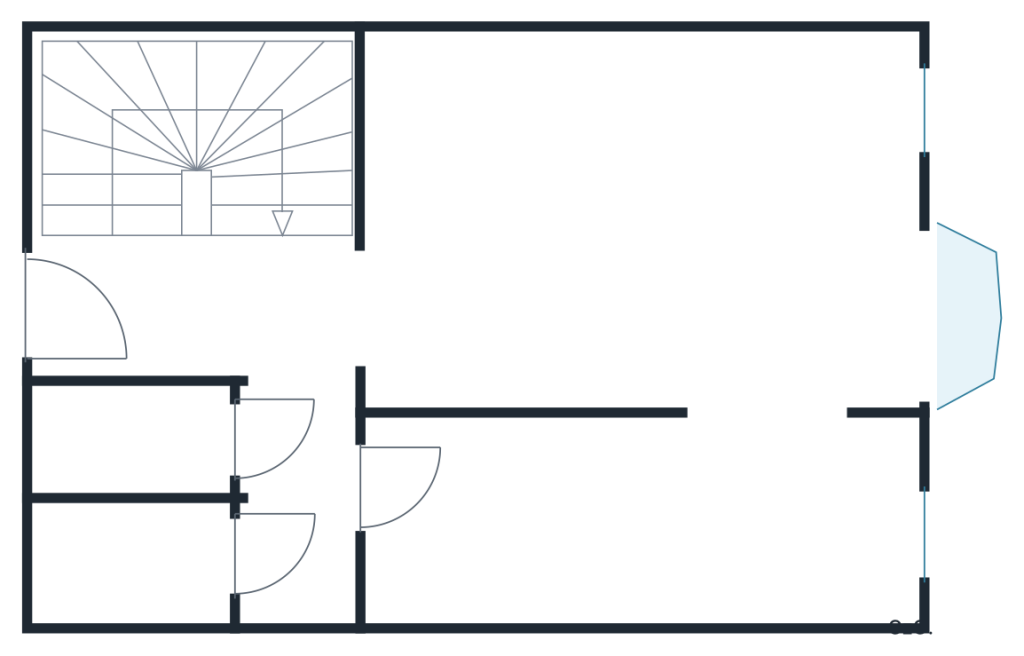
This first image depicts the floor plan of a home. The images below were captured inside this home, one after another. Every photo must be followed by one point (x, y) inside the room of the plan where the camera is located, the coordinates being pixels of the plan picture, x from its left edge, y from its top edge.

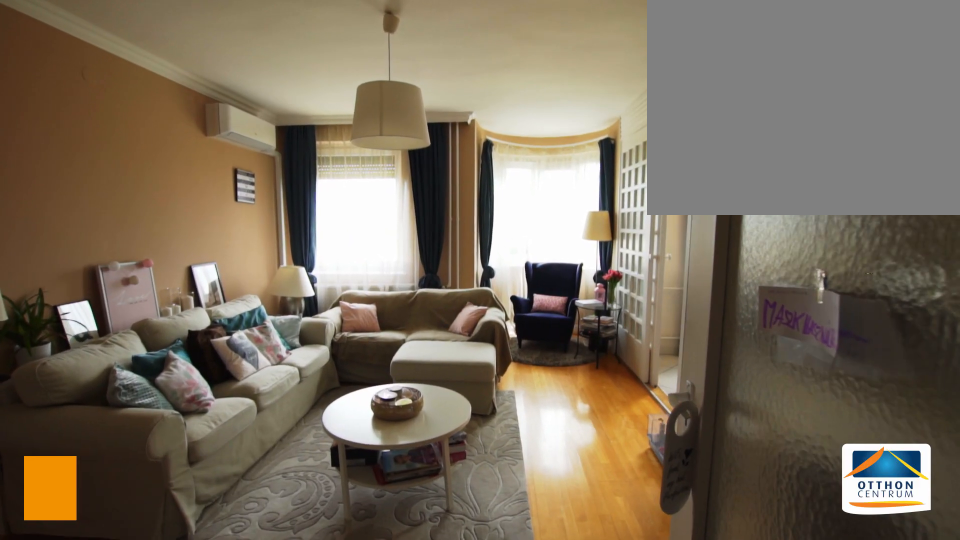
(652, 228)
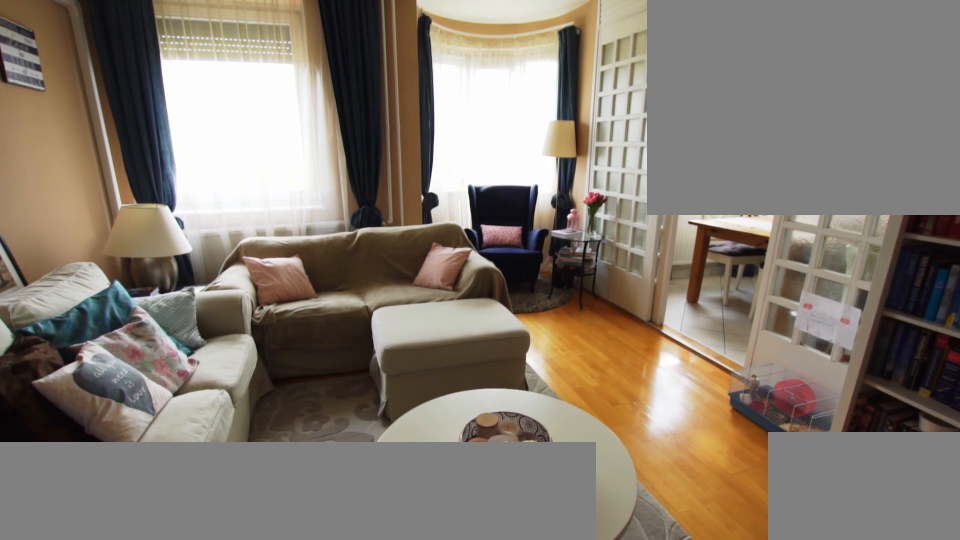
(652, 228)
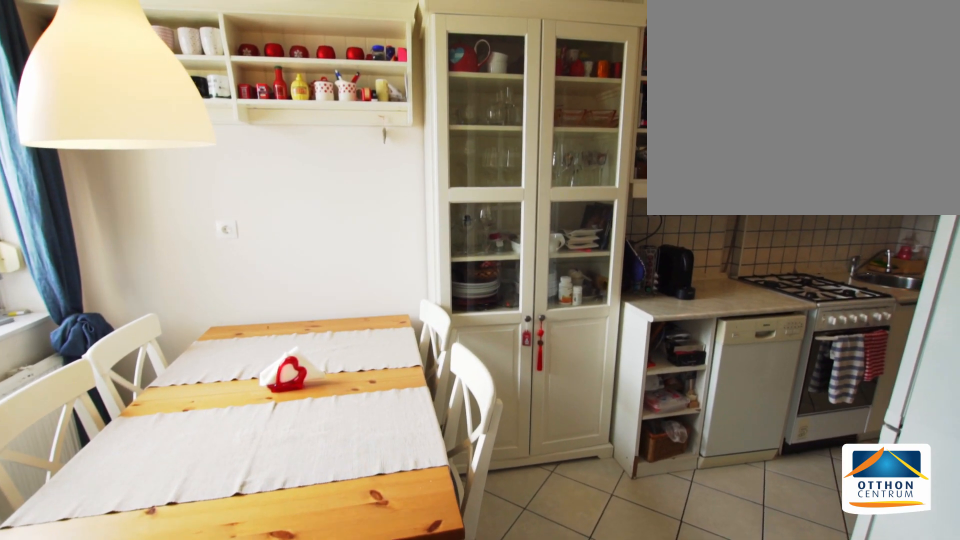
(653, 528)
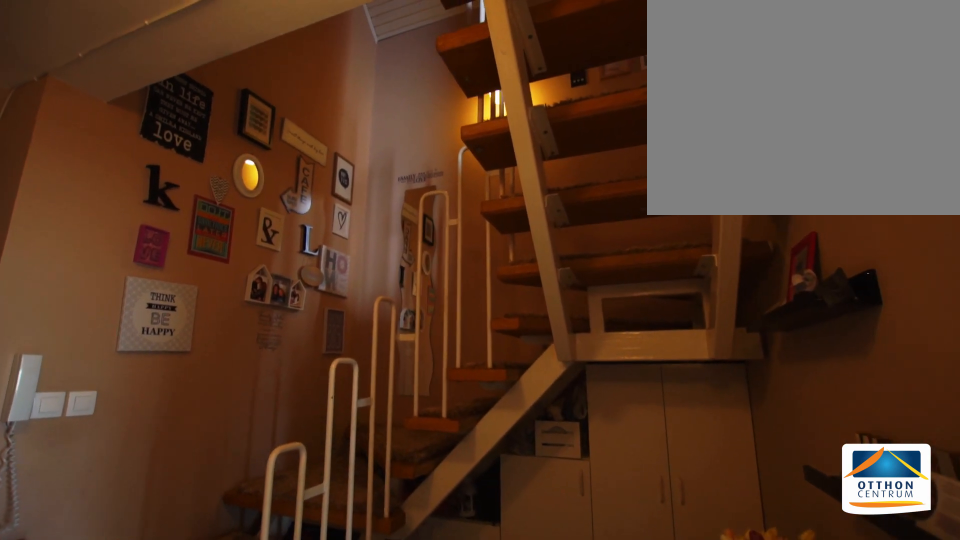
(291, 336)
